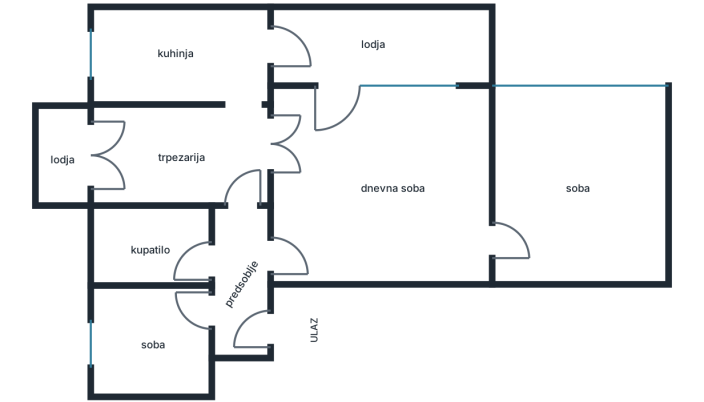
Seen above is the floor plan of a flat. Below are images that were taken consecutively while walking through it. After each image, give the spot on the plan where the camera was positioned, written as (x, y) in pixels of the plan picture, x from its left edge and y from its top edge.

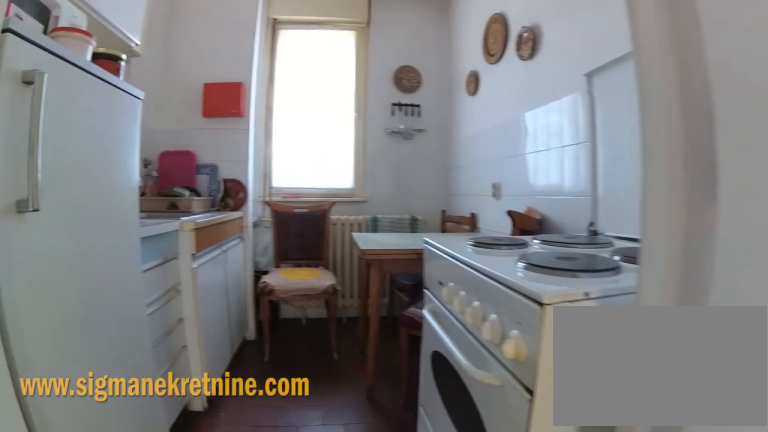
(258, 63)
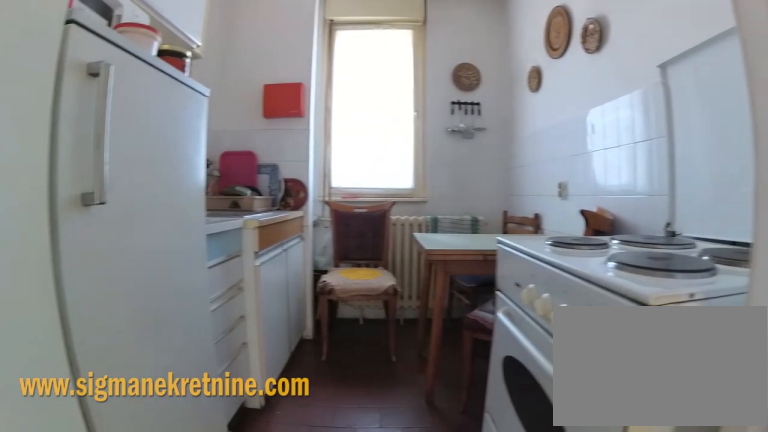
(259, 60)
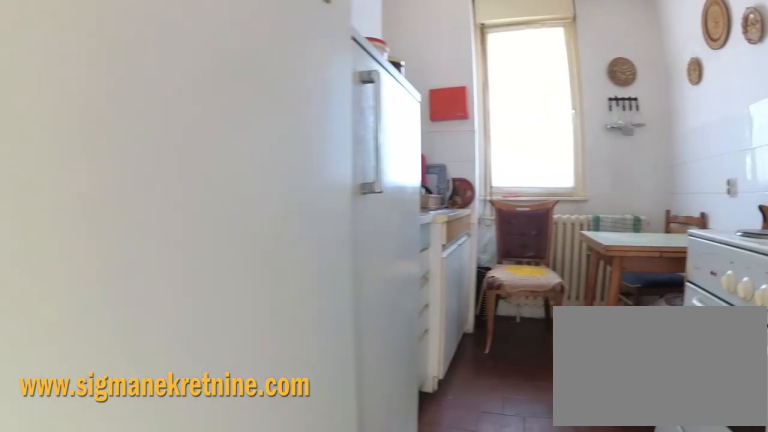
(260, 52)
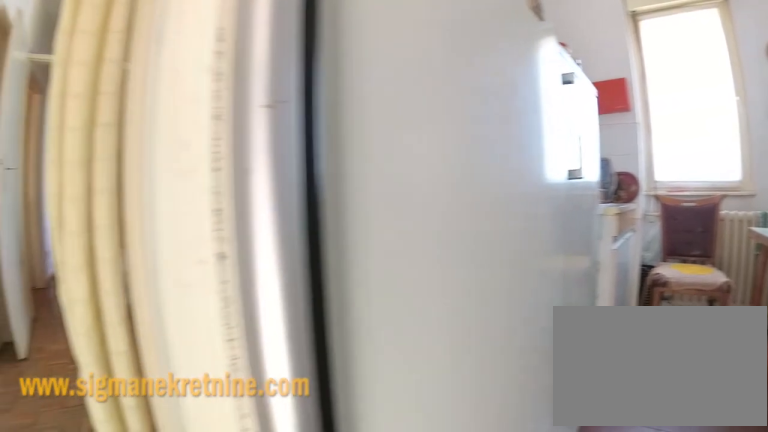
(259, 46)
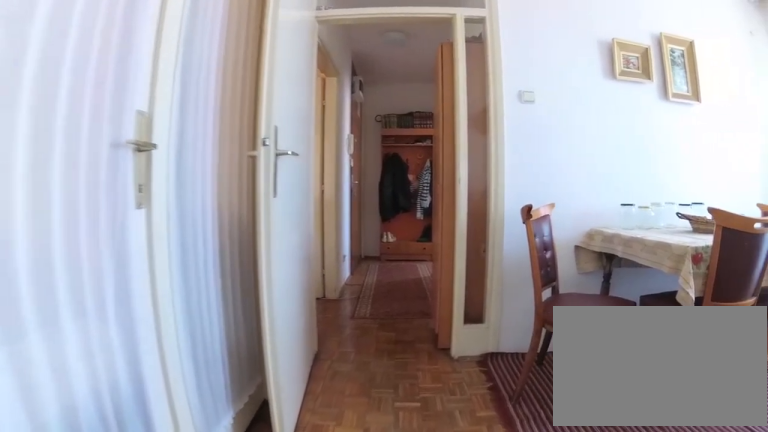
(242, 100)
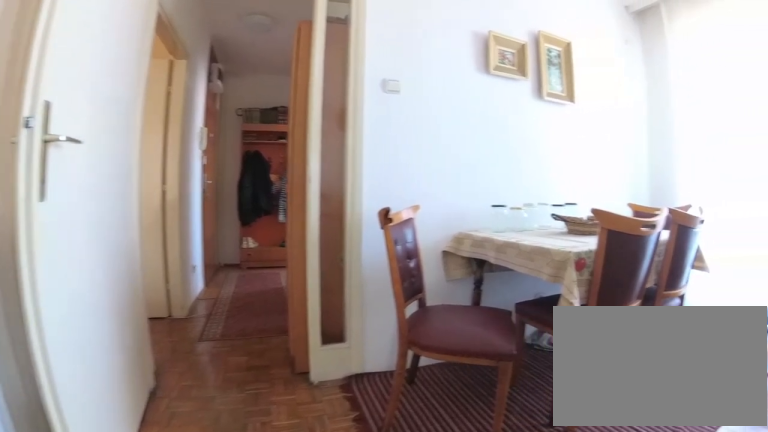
(246, 110)
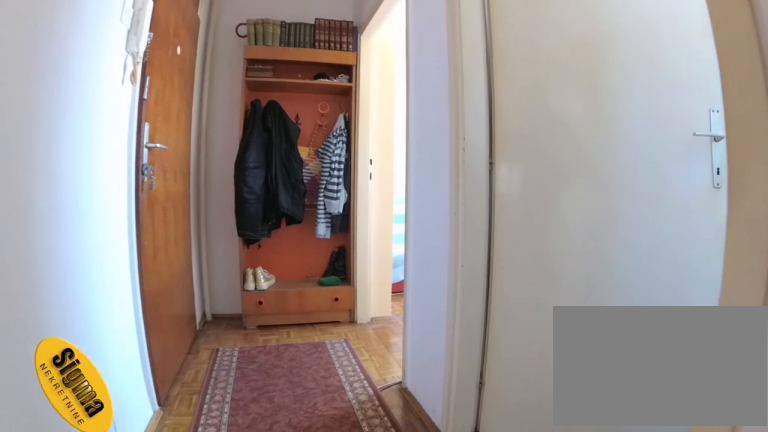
(239, 202)
